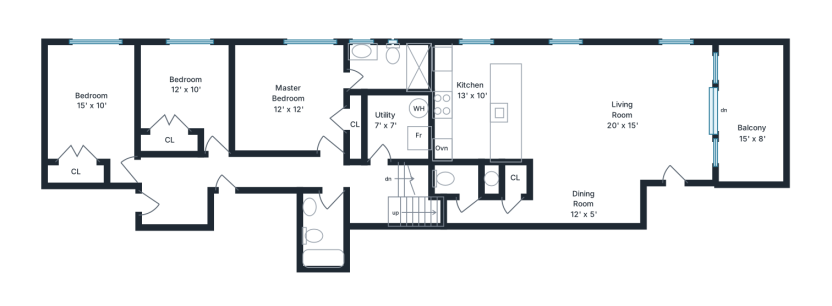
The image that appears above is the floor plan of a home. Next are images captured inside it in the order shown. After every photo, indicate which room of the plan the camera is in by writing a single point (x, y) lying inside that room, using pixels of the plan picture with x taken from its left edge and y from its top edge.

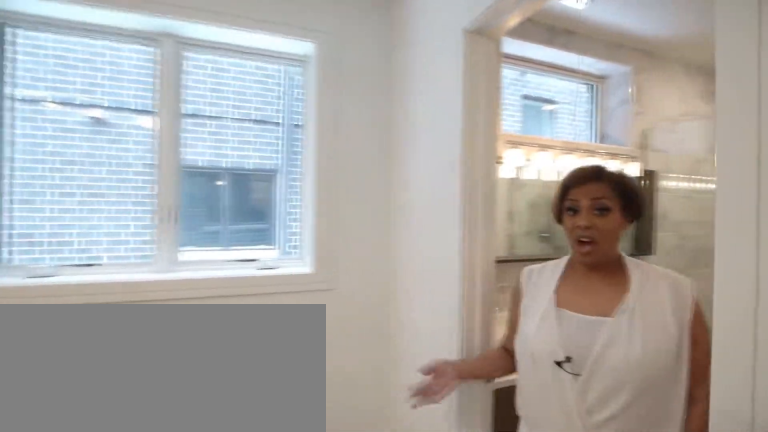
(286, 96)
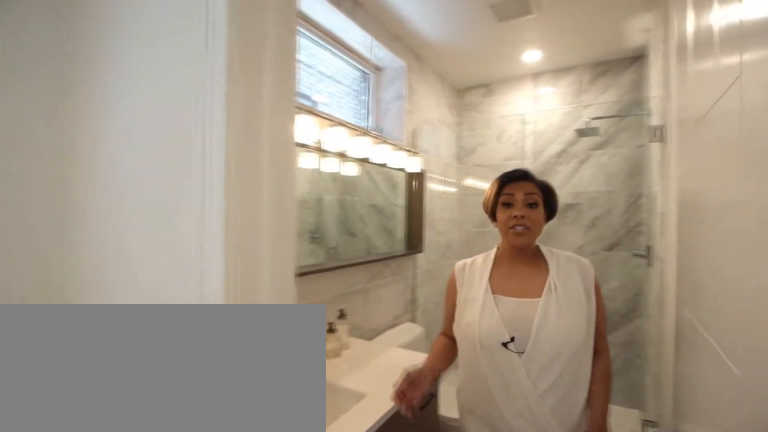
(381, 73)
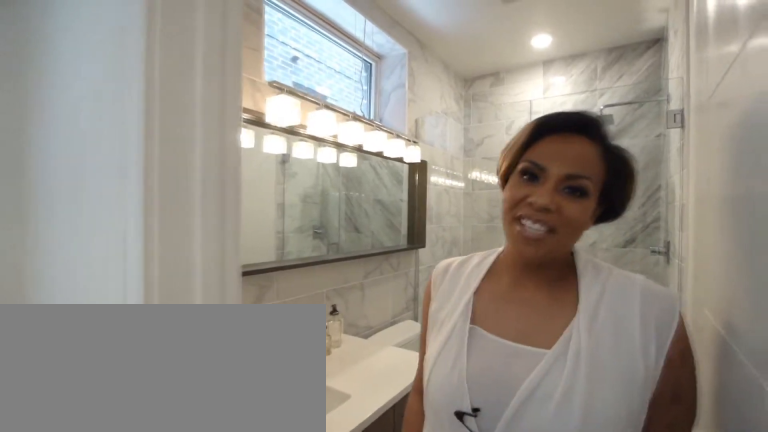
(381, 73)
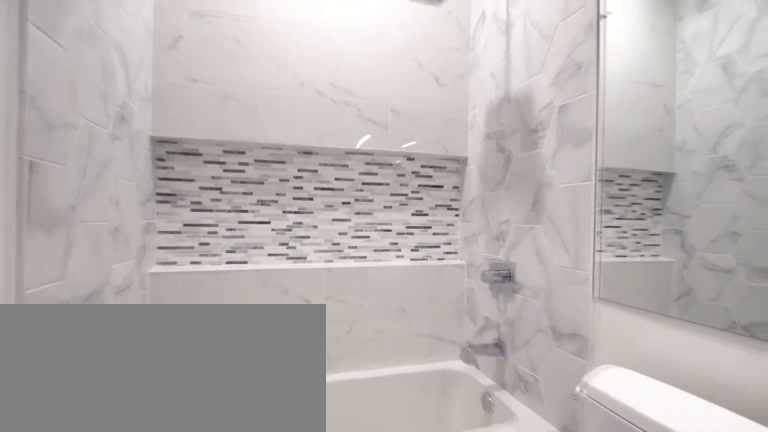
(330, 224)
